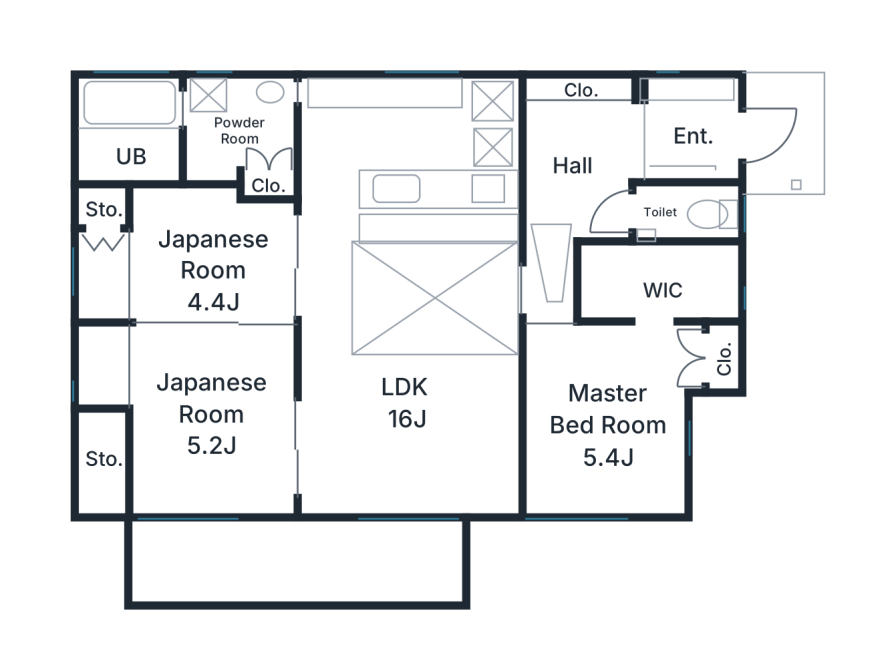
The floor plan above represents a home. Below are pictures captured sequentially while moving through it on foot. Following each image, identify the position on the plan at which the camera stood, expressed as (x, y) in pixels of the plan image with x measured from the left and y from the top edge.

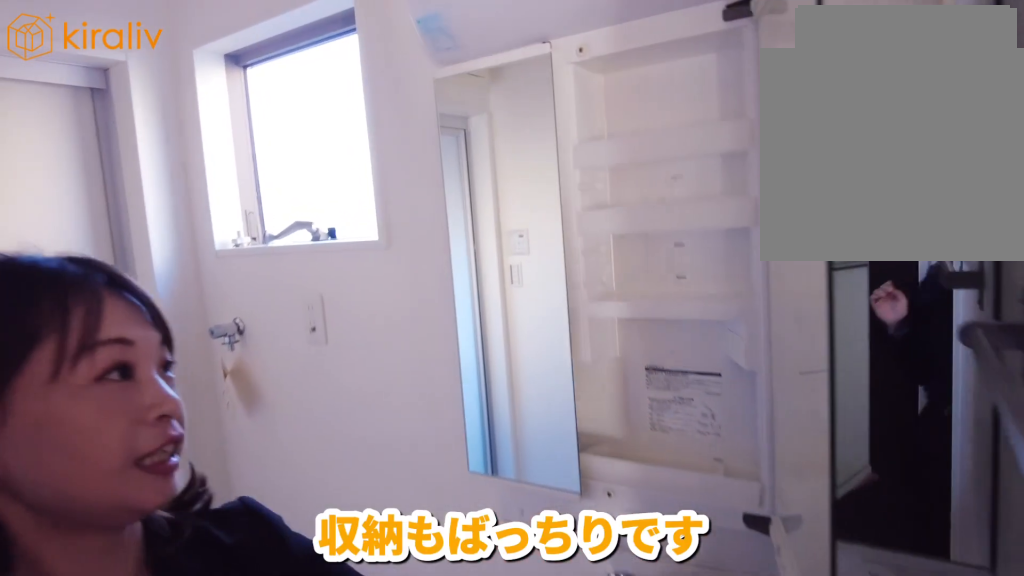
(219, 153)
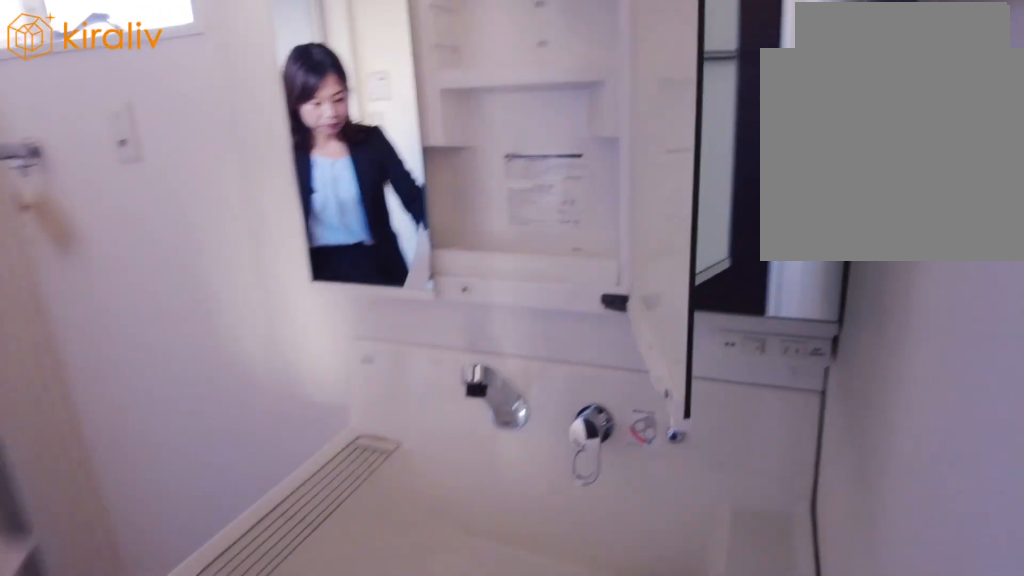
(215, 153)
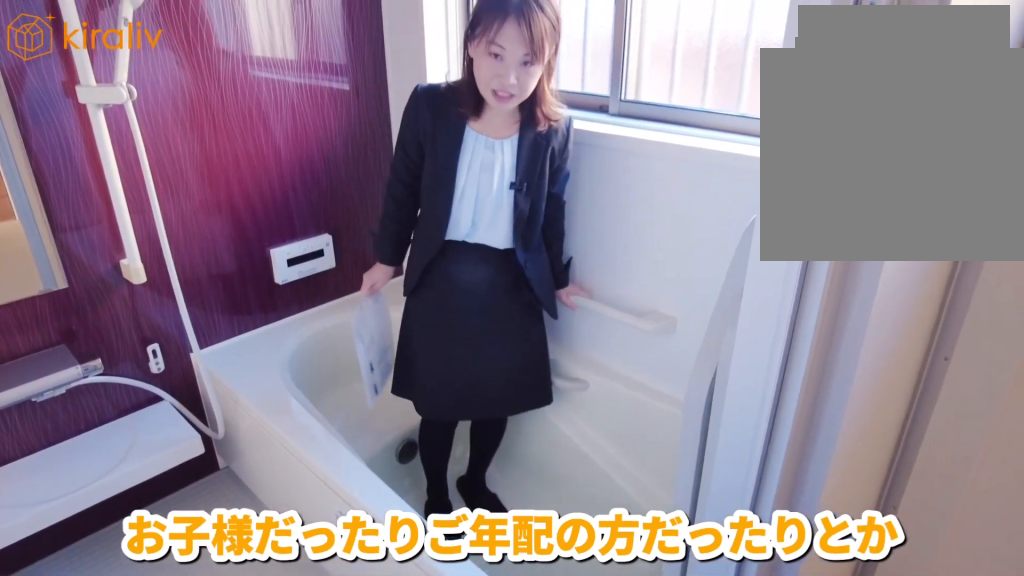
(137, 159)
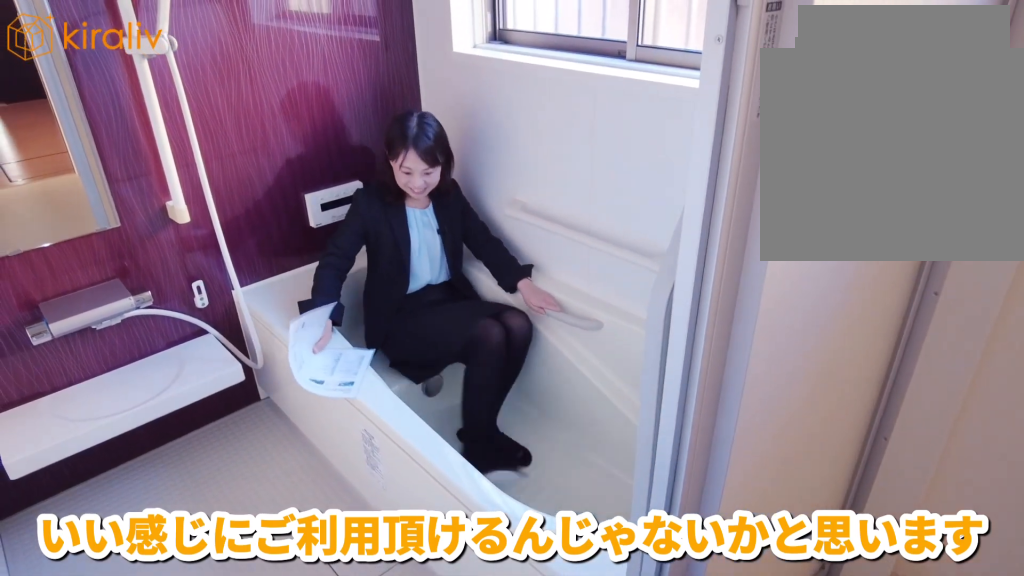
(136, 157)
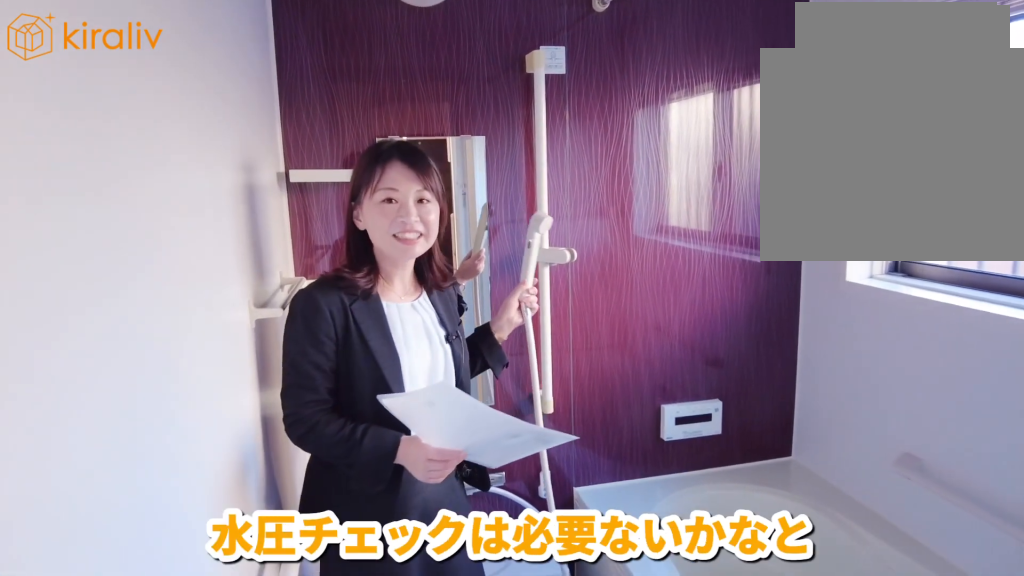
(137, 157)
